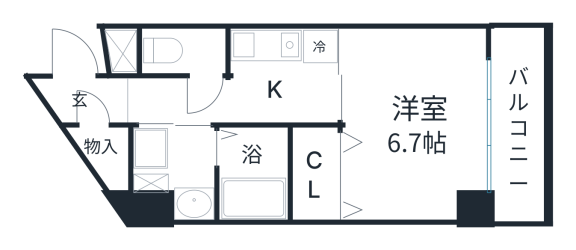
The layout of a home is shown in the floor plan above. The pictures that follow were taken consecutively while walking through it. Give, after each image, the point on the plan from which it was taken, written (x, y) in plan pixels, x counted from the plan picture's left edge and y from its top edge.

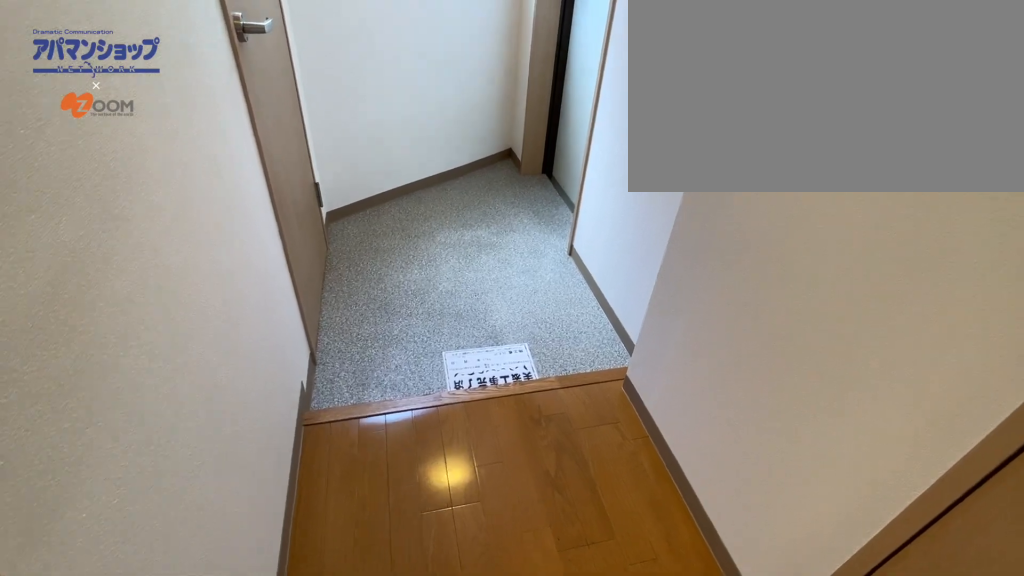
(133, 98)
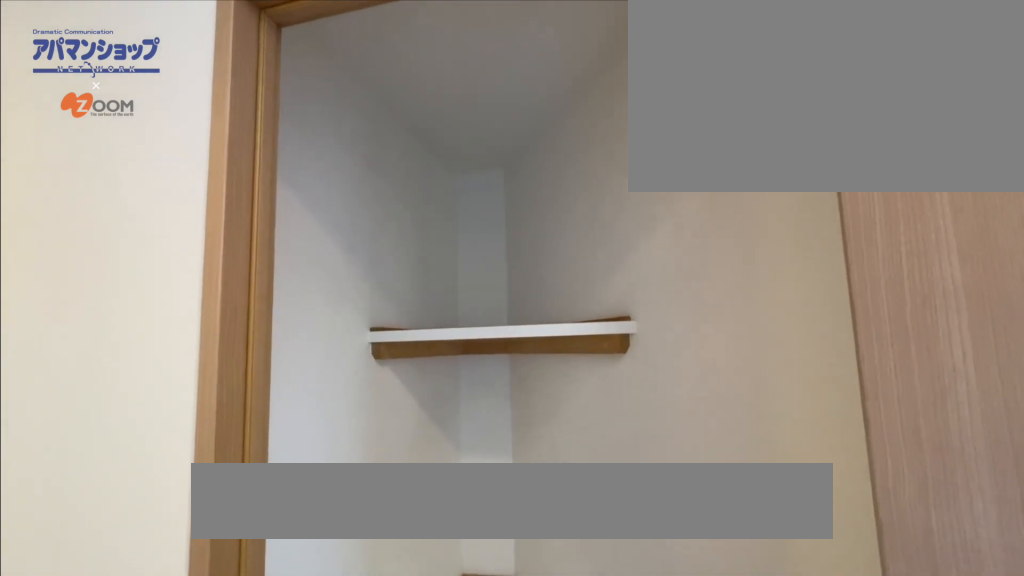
(90, 79)
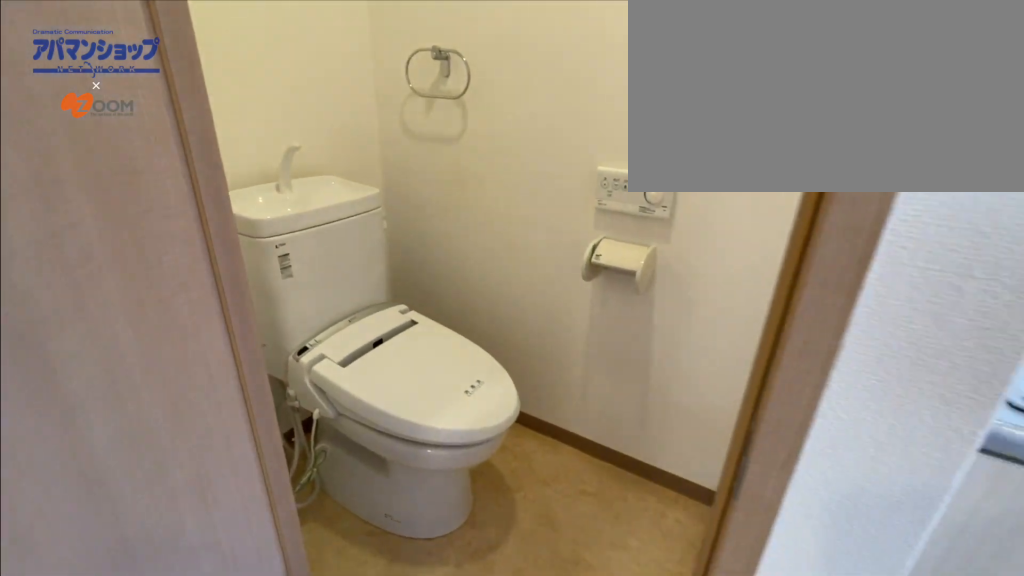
(228, 86)
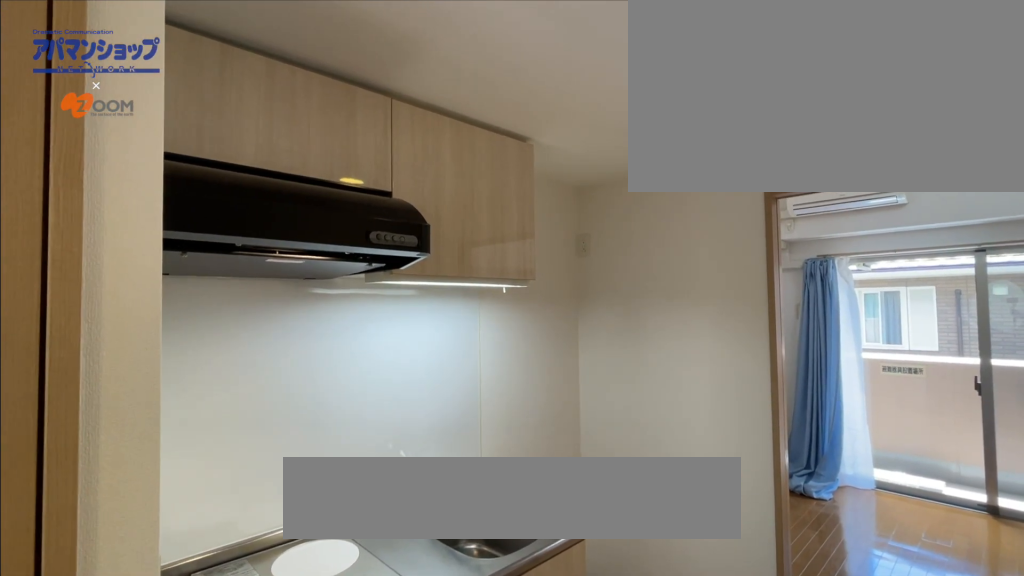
(231, 98)
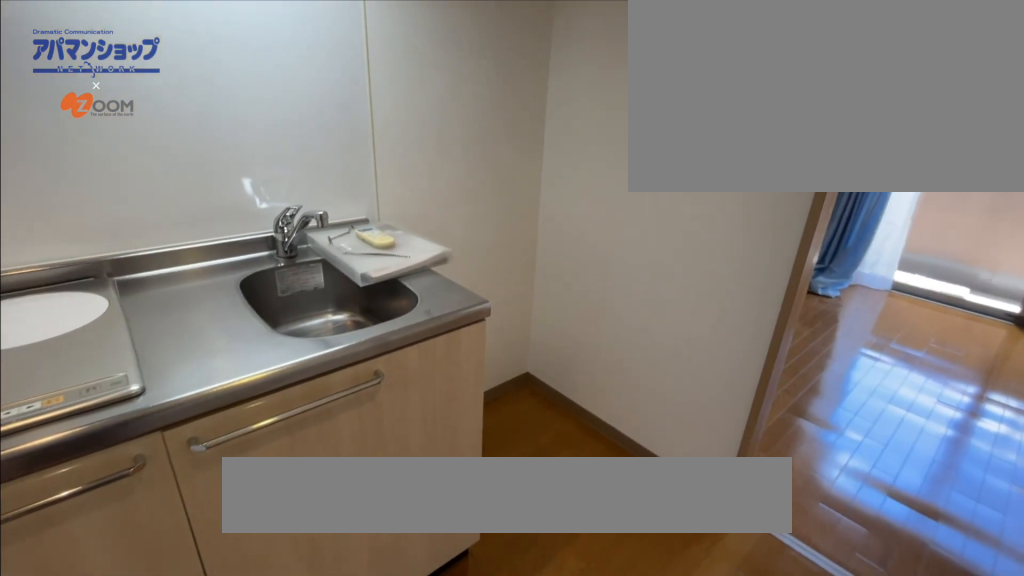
(231, 98)
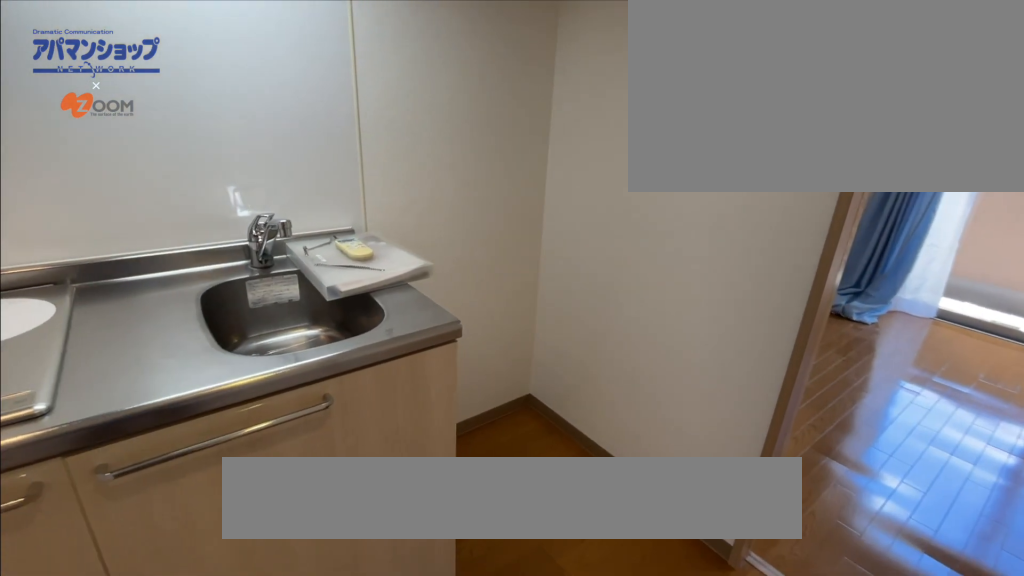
(231, 98)
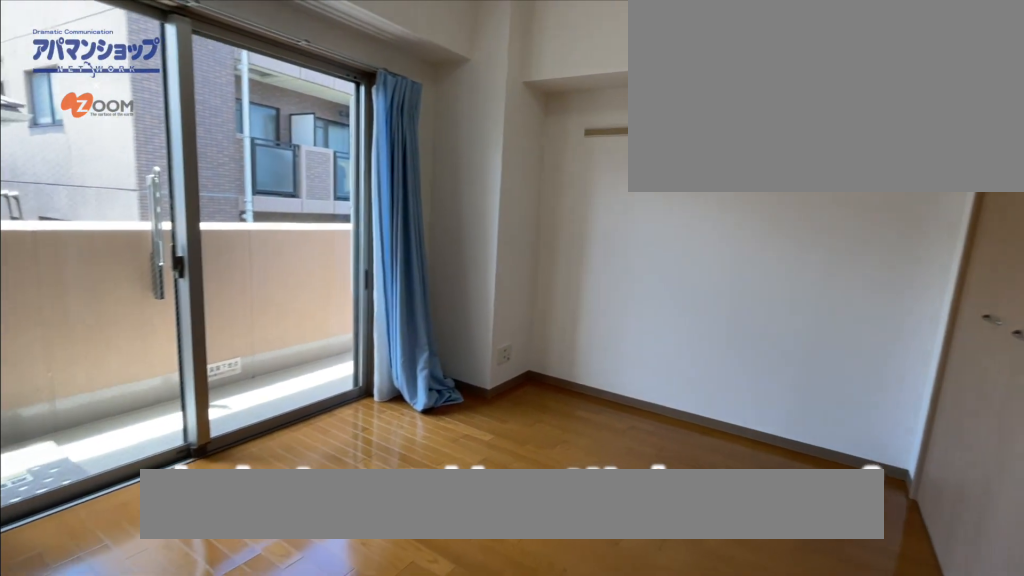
(359, 104)
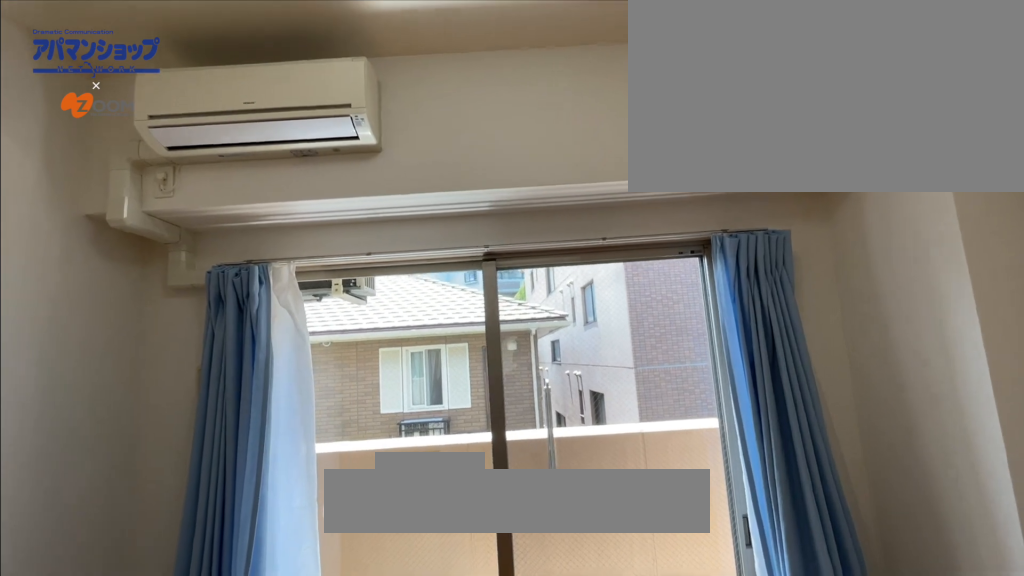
(358, 43)
